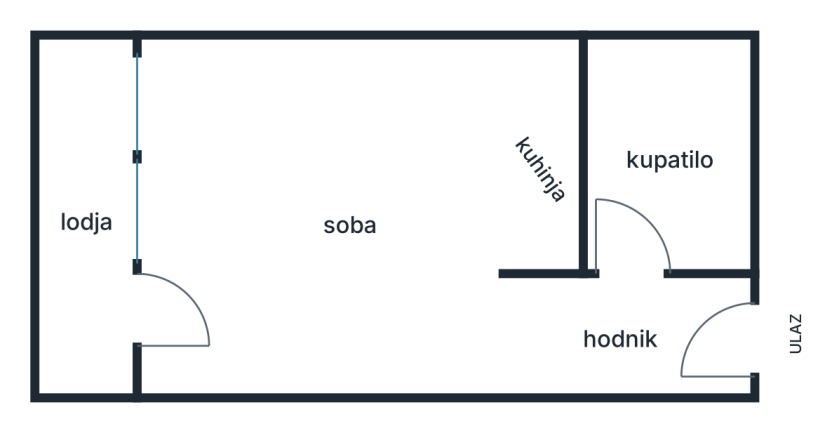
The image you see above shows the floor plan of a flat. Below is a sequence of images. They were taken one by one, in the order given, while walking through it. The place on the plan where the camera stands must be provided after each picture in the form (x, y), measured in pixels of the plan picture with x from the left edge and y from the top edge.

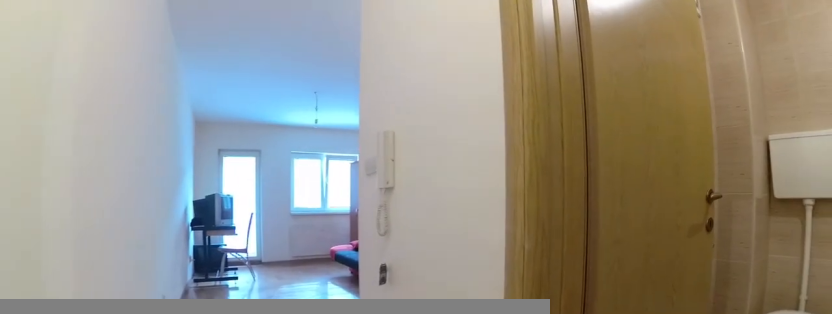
(697, 322)
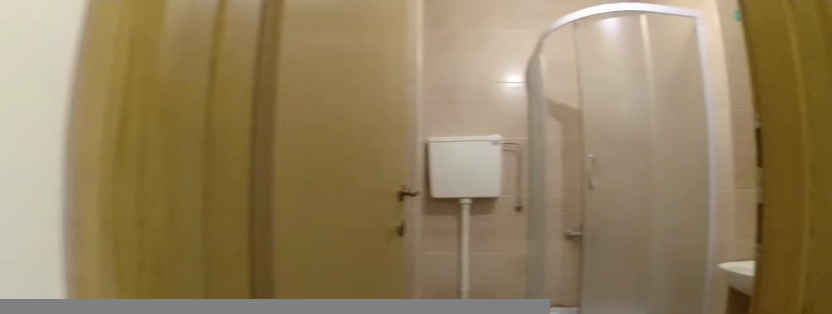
(636, 316)
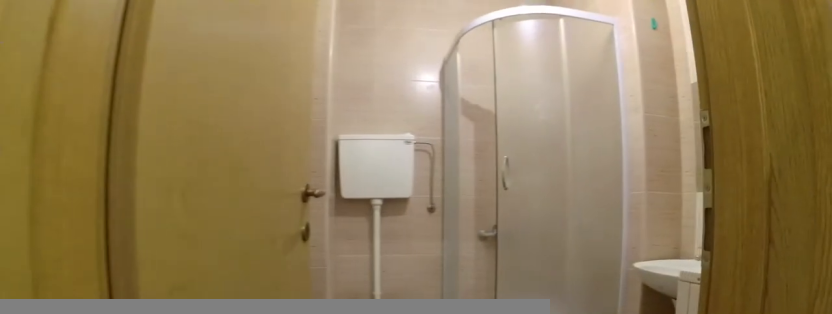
(625, 310)
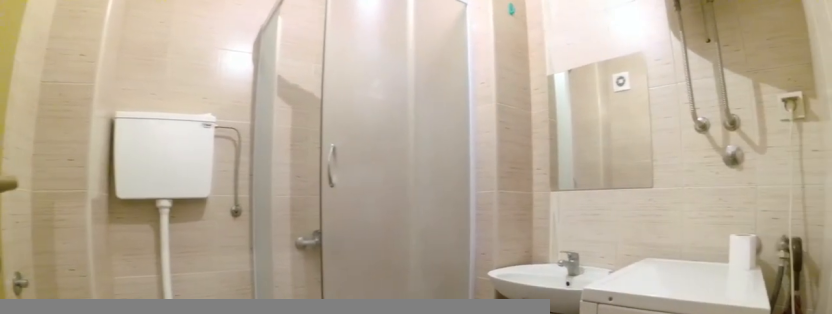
(635, 289)
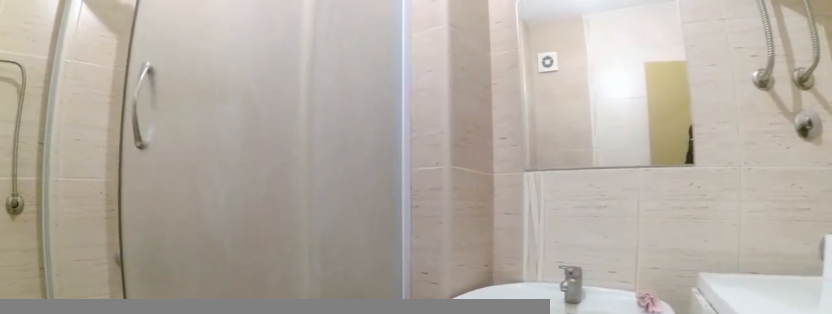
(668, 213)
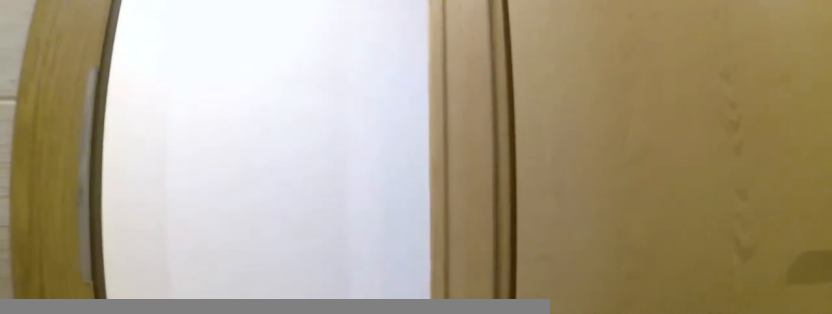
(680, 163)
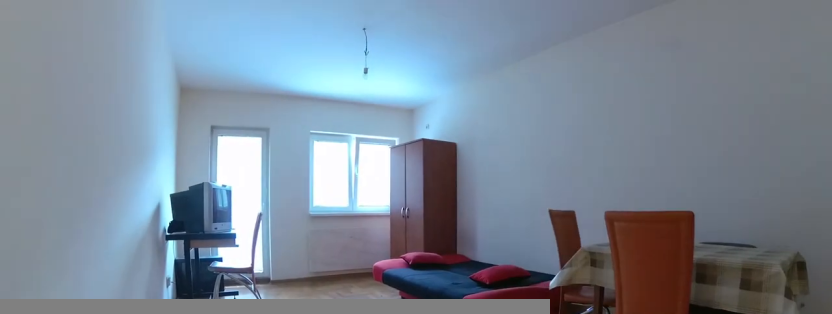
(504, 322)
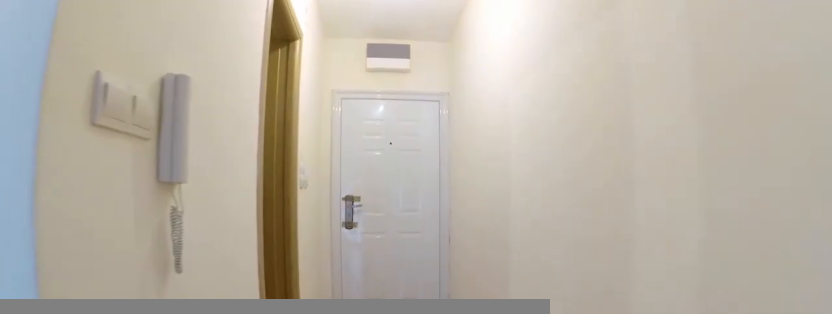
(483, 324)
